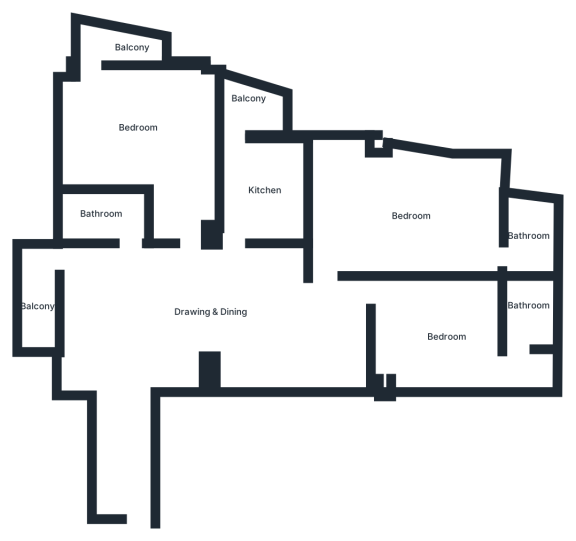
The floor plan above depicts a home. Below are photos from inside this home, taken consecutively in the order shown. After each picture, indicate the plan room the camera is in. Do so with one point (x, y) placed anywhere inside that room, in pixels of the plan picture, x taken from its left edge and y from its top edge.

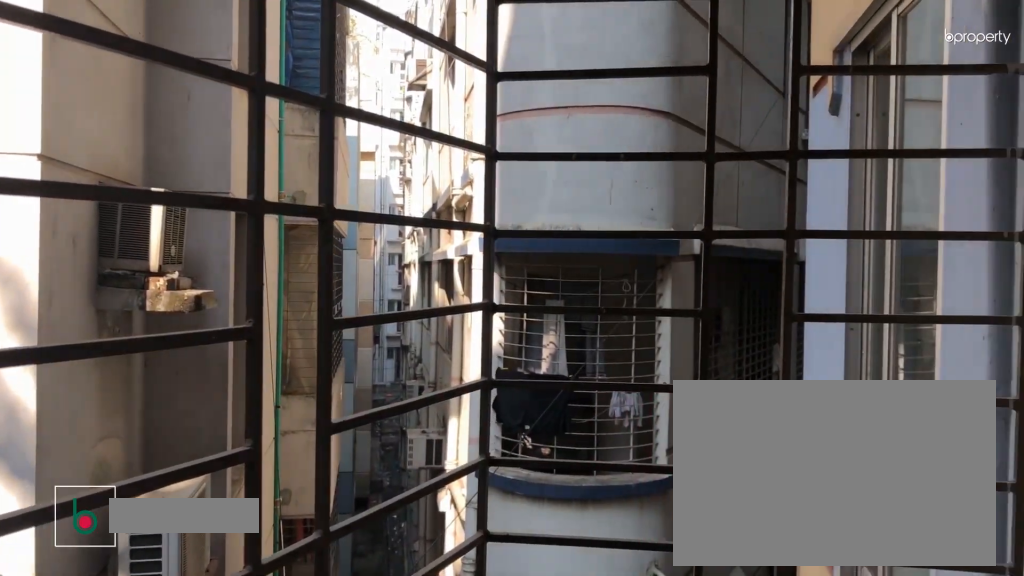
(112, 45)
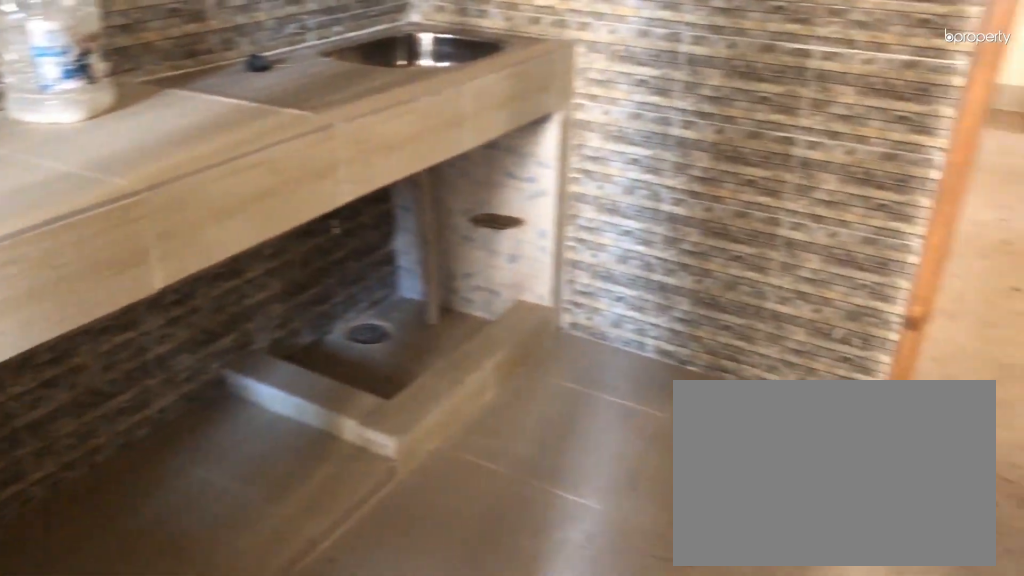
(265, 188)
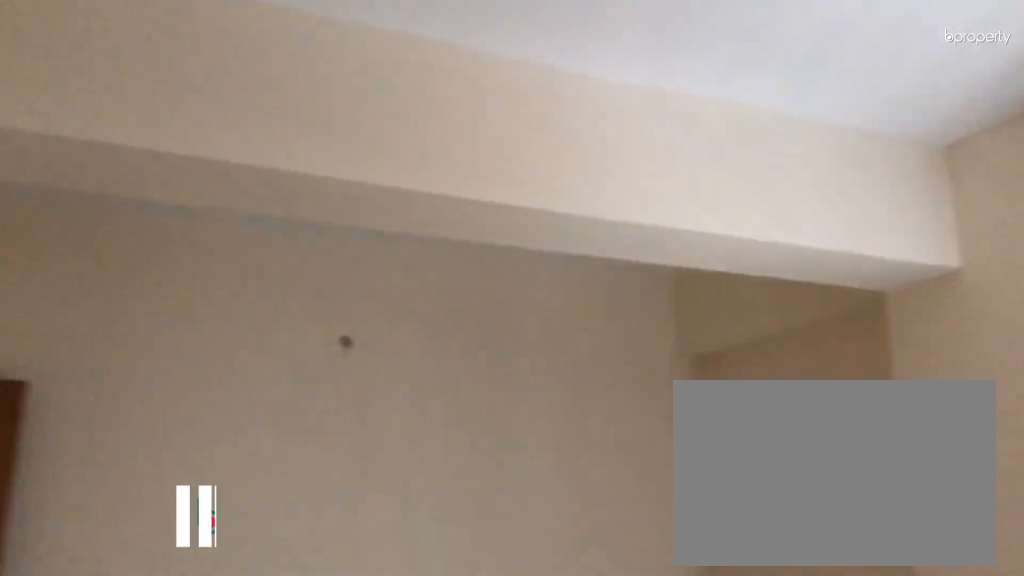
(404, 219)
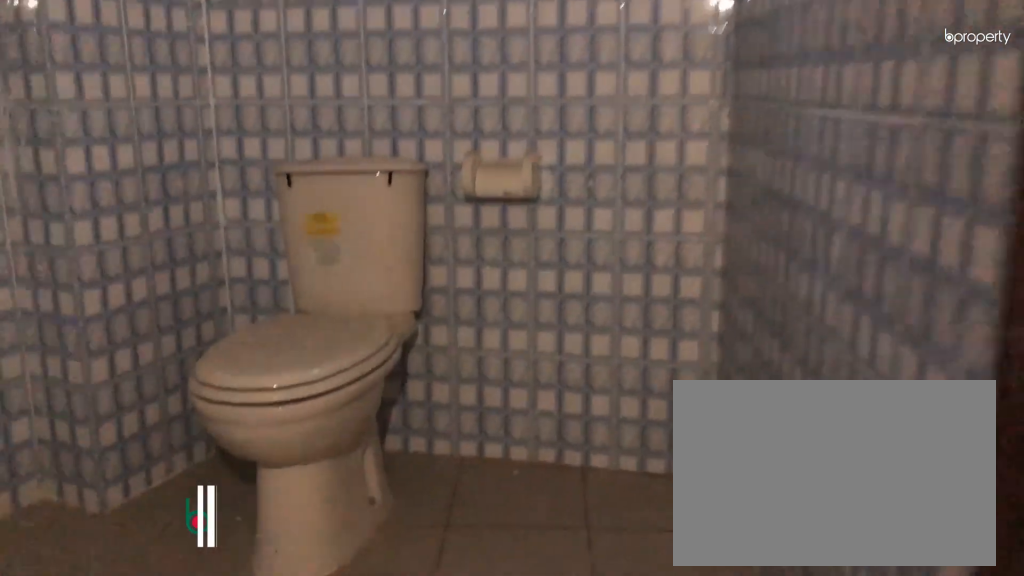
(530, 236)
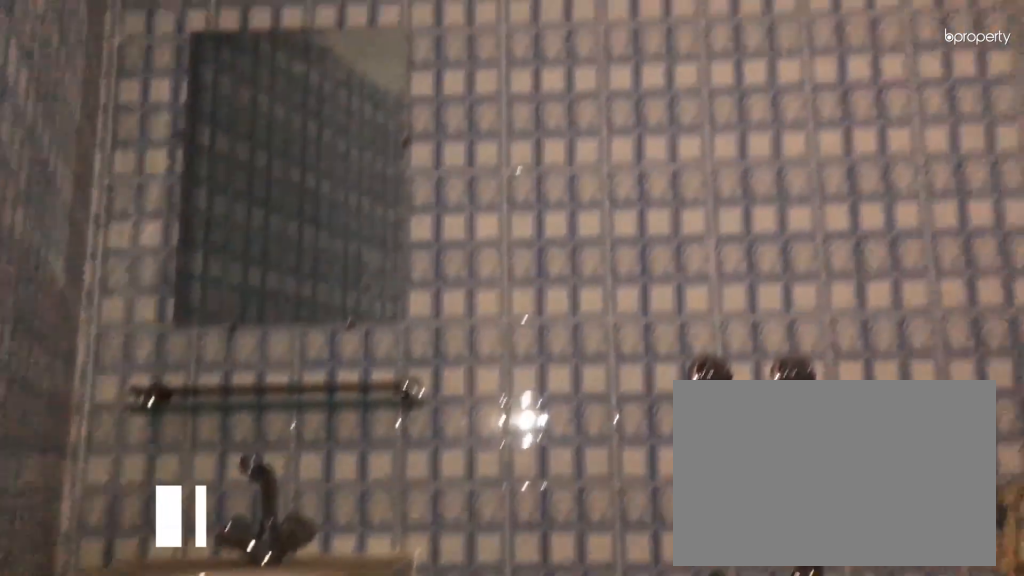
(530, 236)
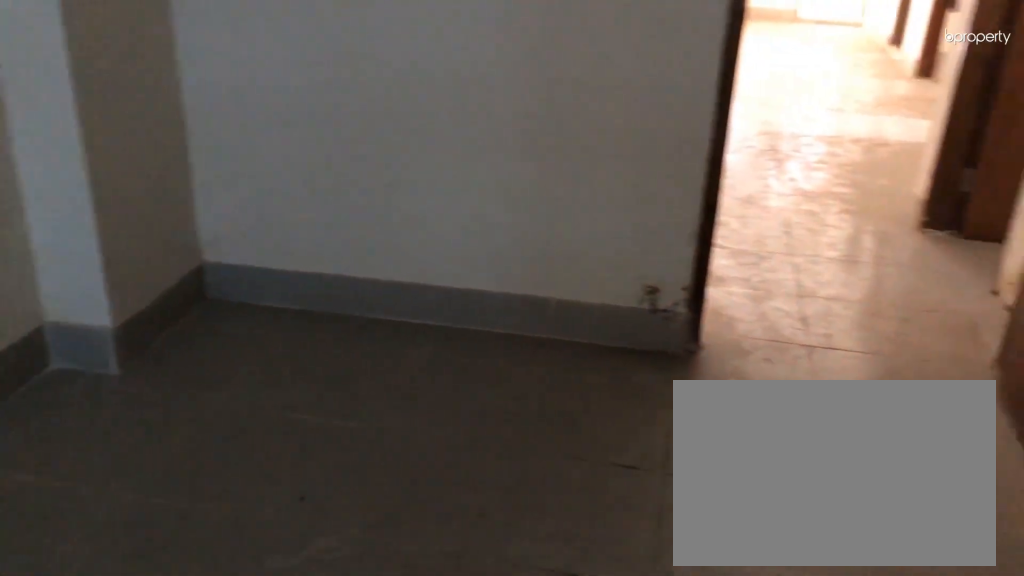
(446, 340)
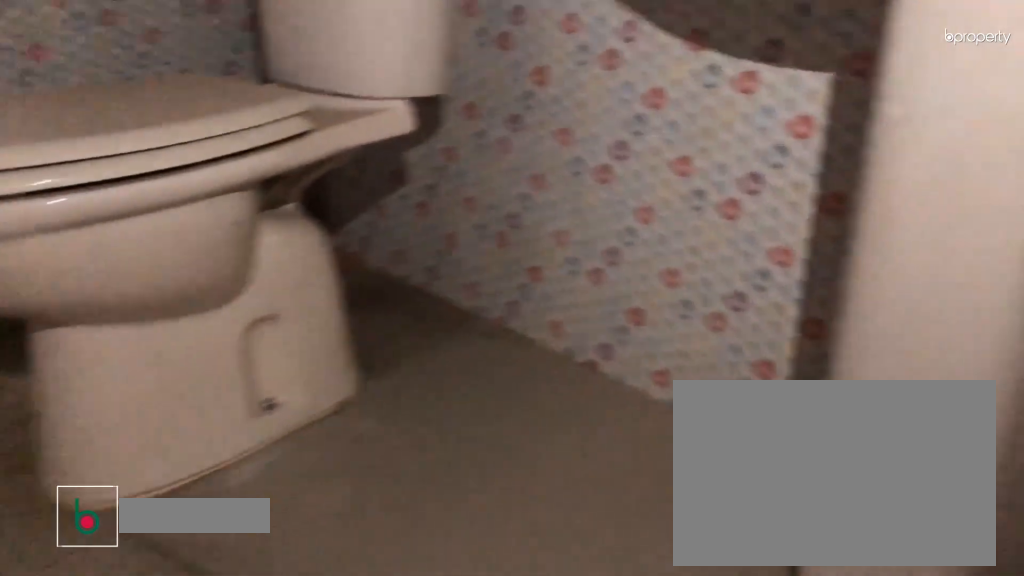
(526, 311)
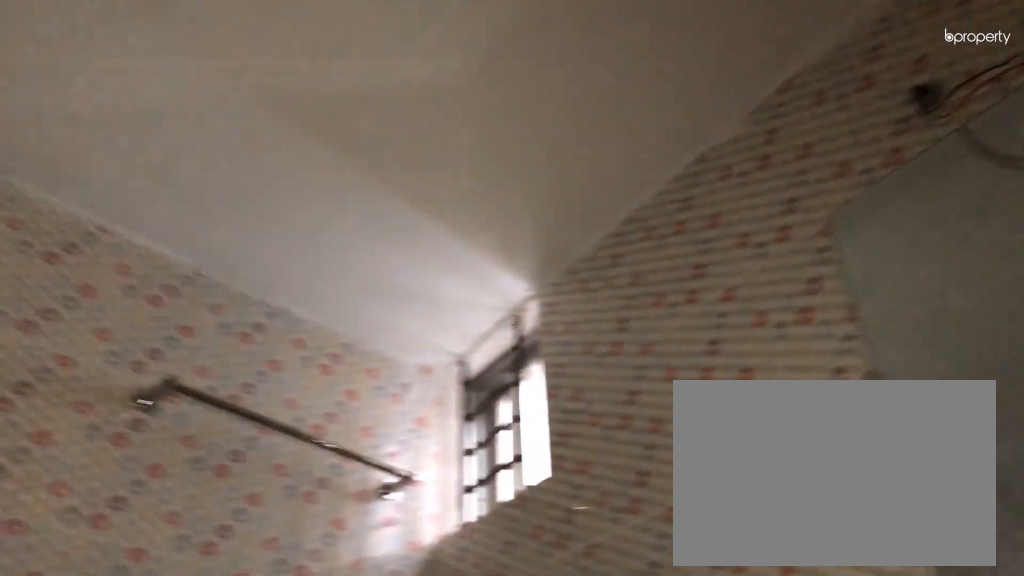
(526, 311)
